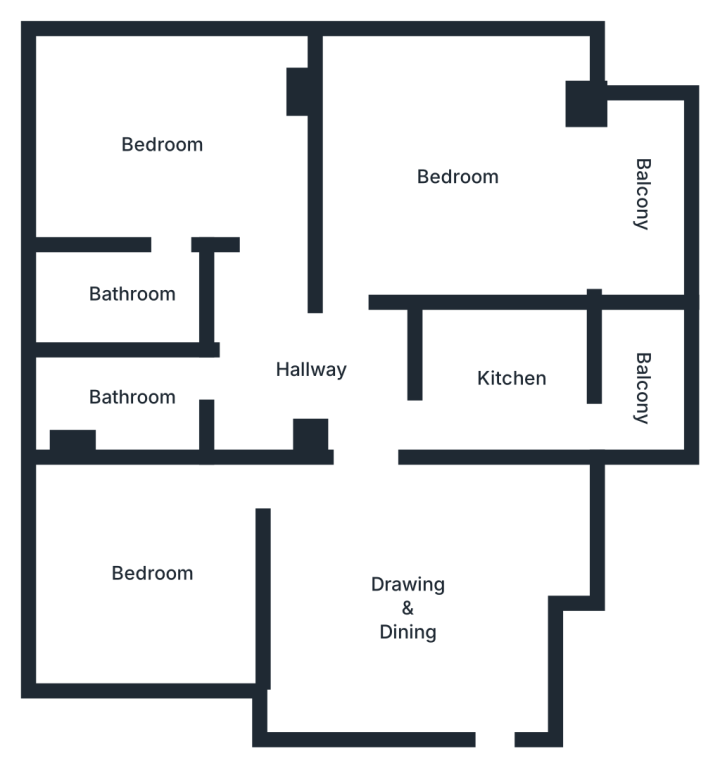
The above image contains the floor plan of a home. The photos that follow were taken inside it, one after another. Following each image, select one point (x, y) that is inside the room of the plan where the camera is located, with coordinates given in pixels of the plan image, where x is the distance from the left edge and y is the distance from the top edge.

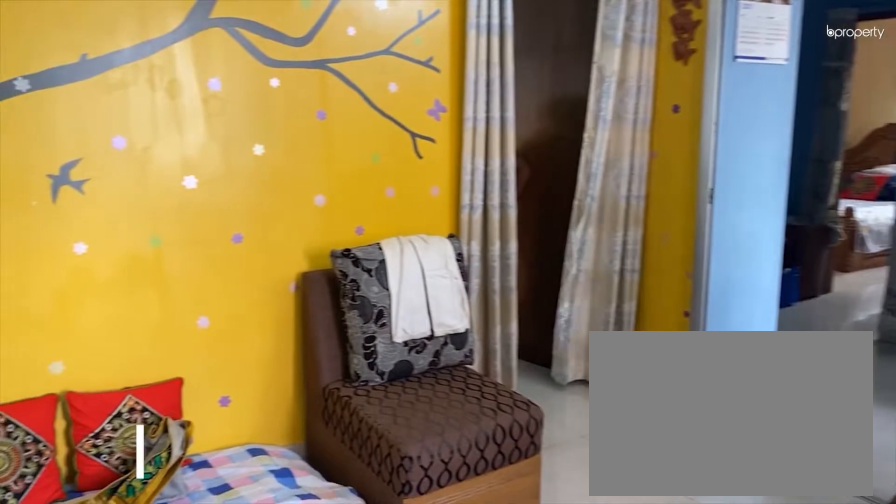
(413, 609)
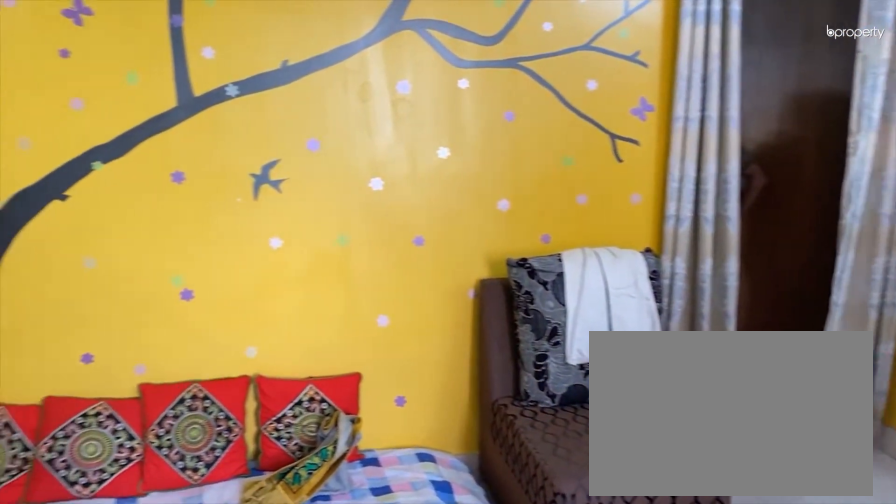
(413, 609)
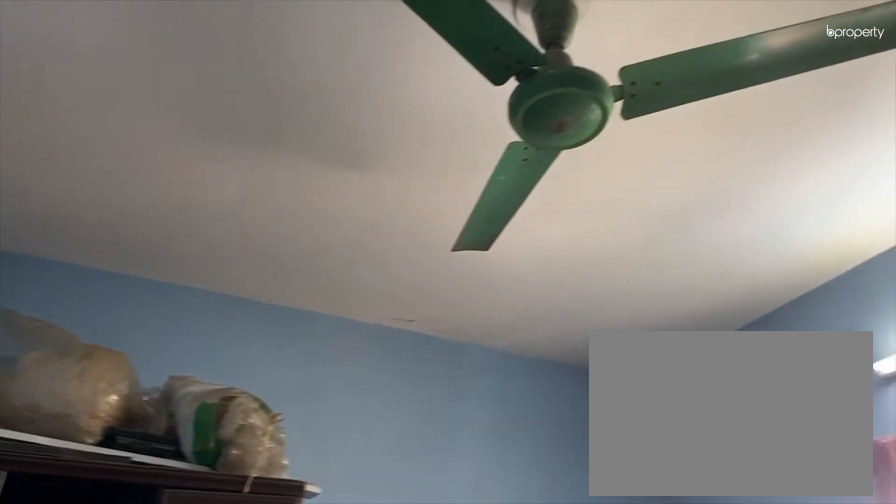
(155, 570)
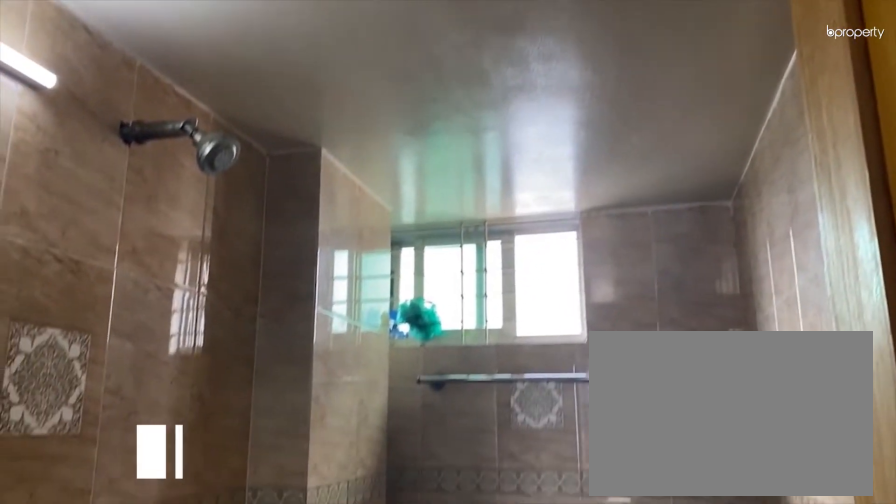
(128, 400)
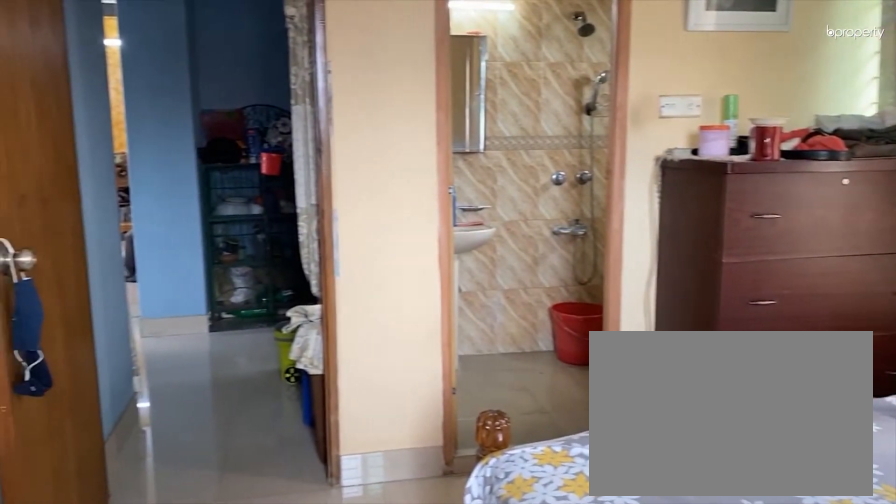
(164, 141)
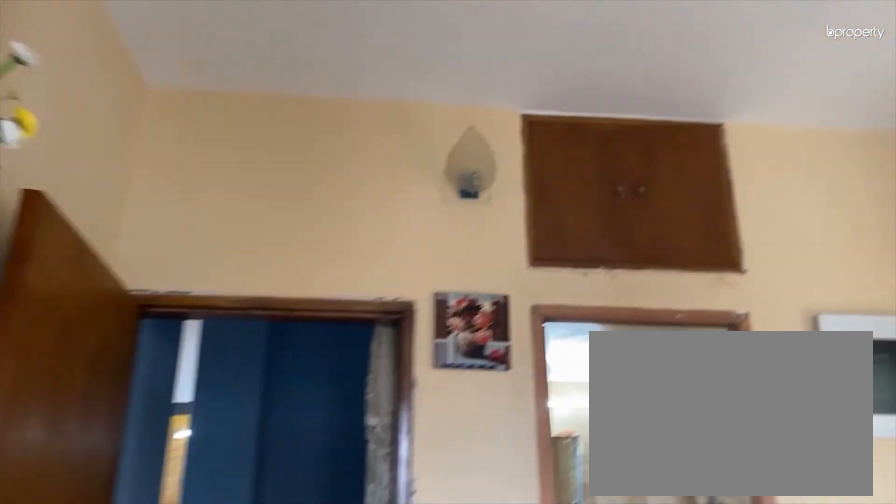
(164, 141)
